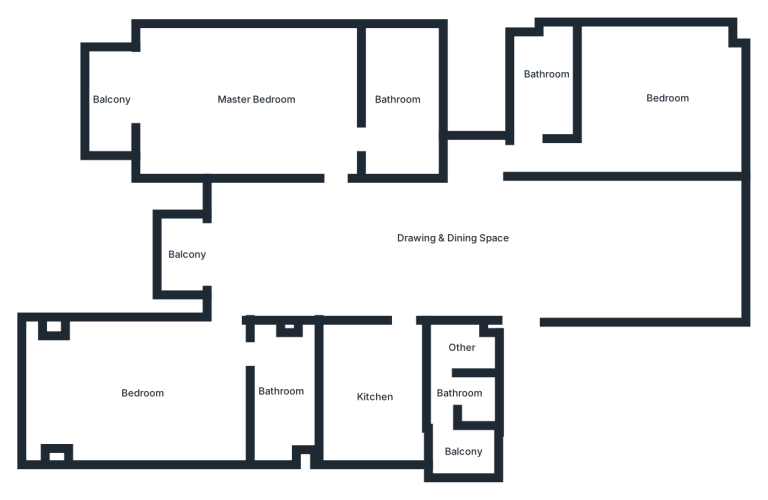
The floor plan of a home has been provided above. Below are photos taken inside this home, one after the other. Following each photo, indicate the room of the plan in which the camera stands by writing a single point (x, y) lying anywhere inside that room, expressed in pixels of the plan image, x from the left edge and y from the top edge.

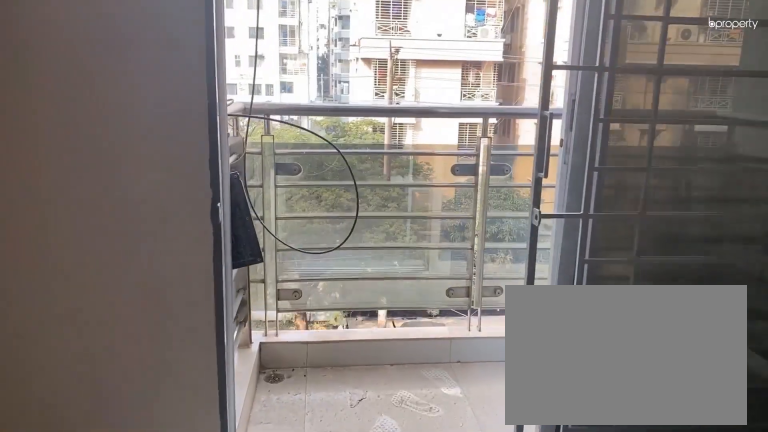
(276, 259)
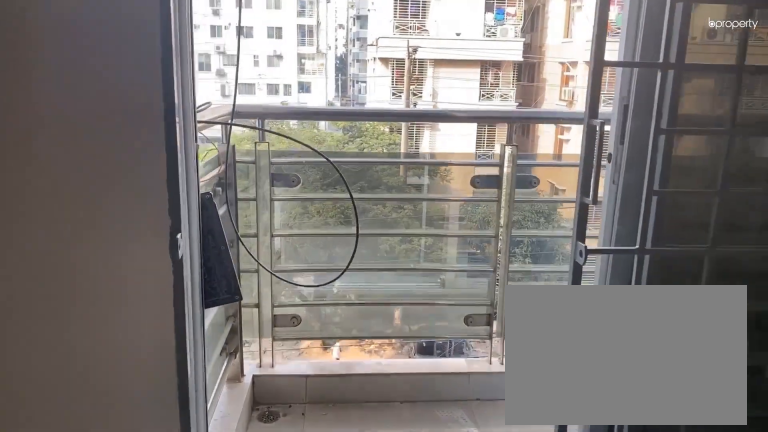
(276, 259)
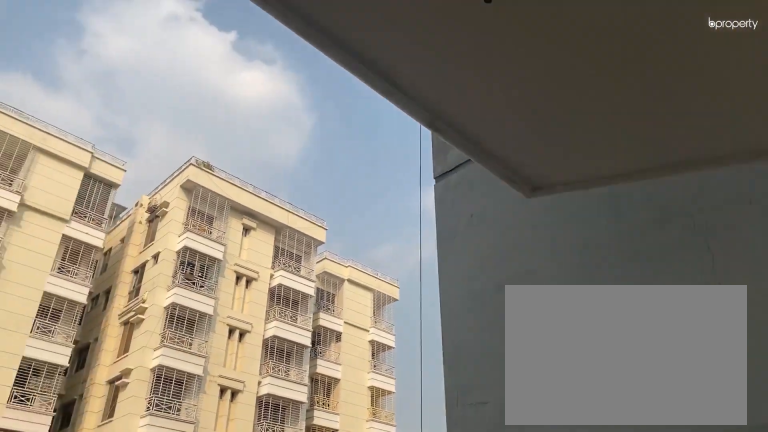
(188, 258)
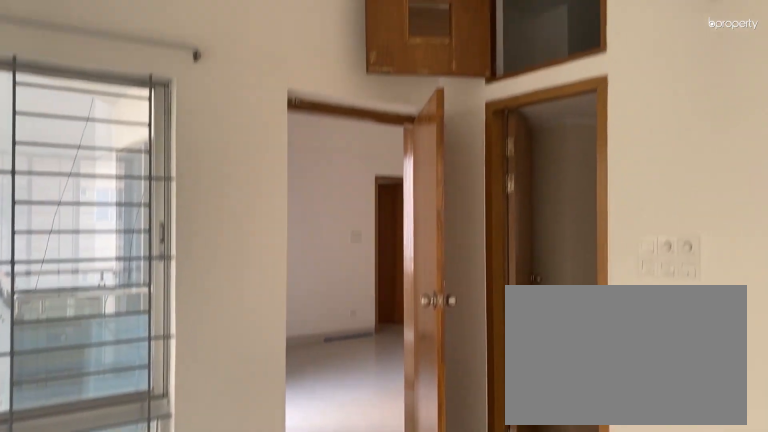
(151, 404)
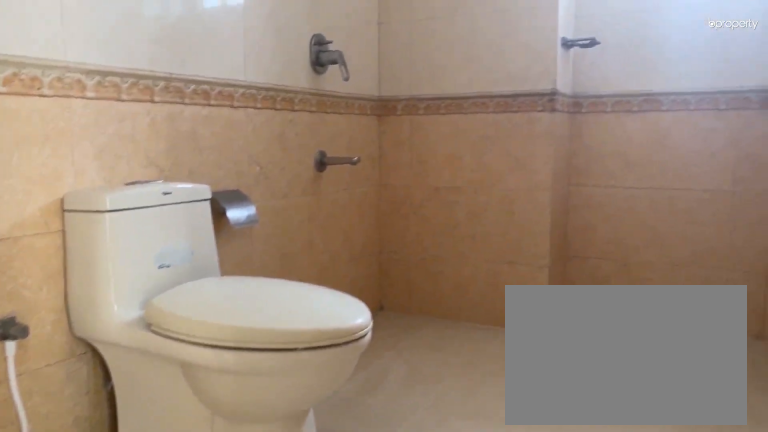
(290, 394)
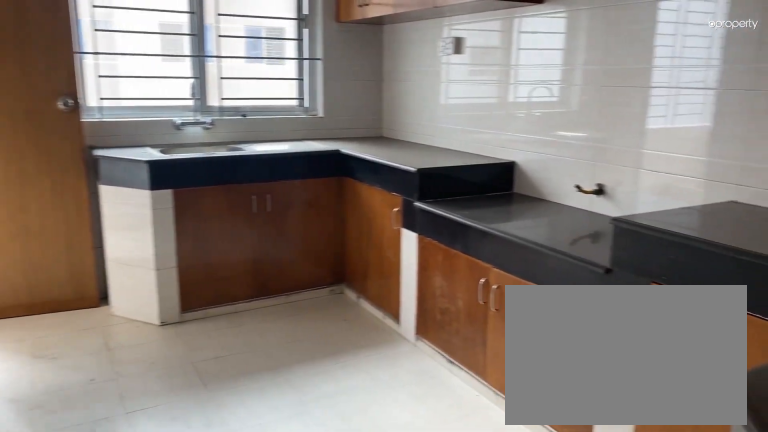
(384, 401)
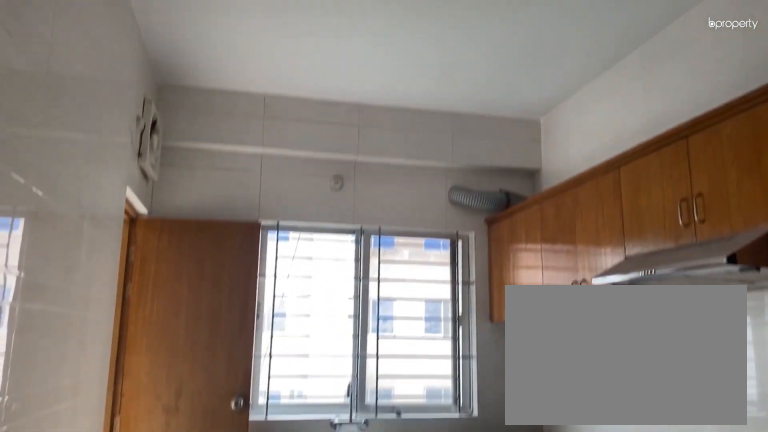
(384, 401)
